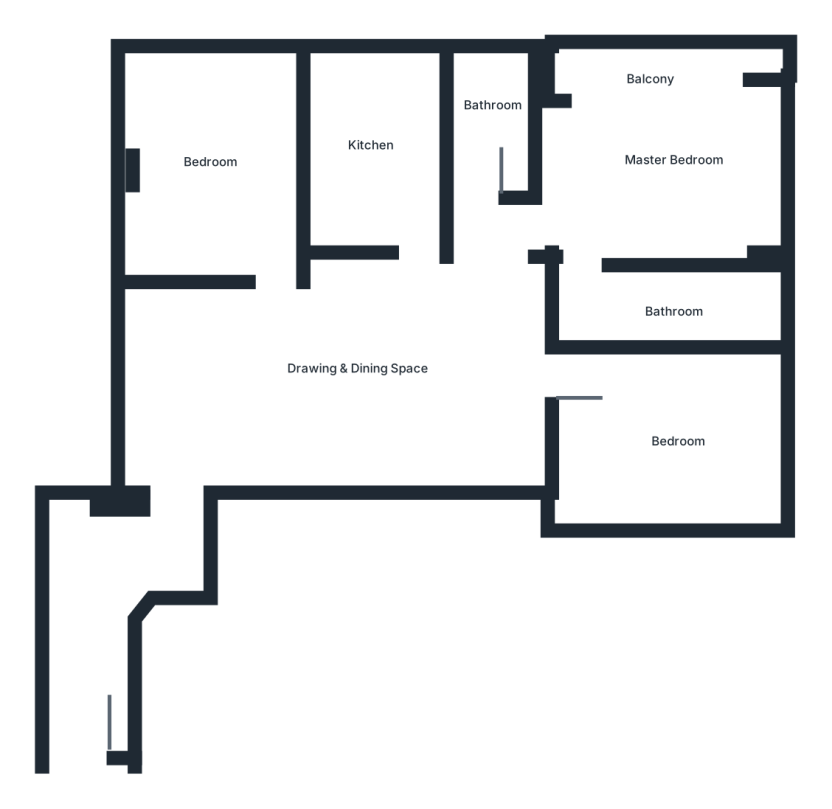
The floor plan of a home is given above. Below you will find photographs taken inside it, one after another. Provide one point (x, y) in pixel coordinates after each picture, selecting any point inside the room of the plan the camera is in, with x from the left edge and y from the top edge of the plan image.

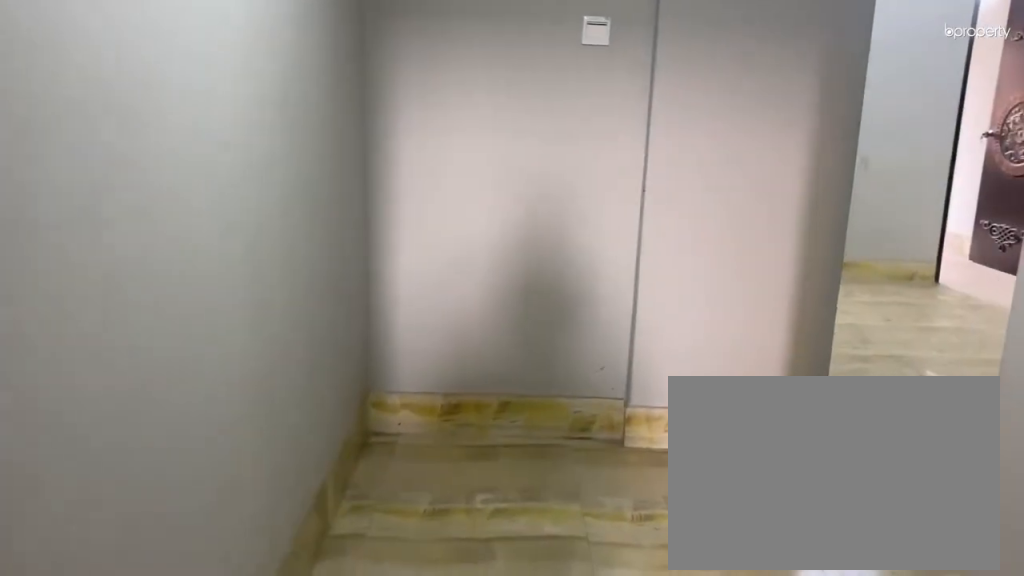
(84, 675)
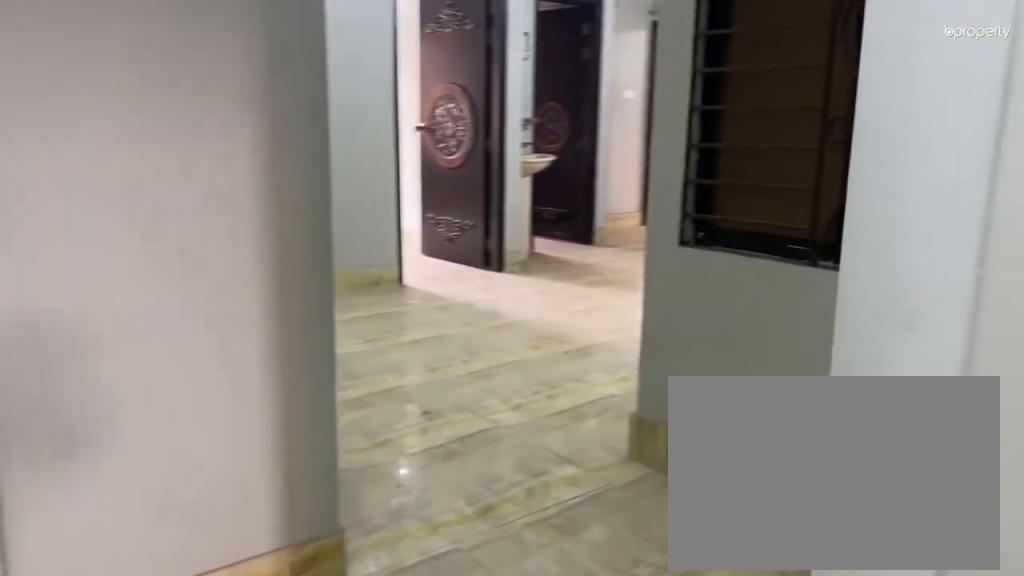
(84, 675)
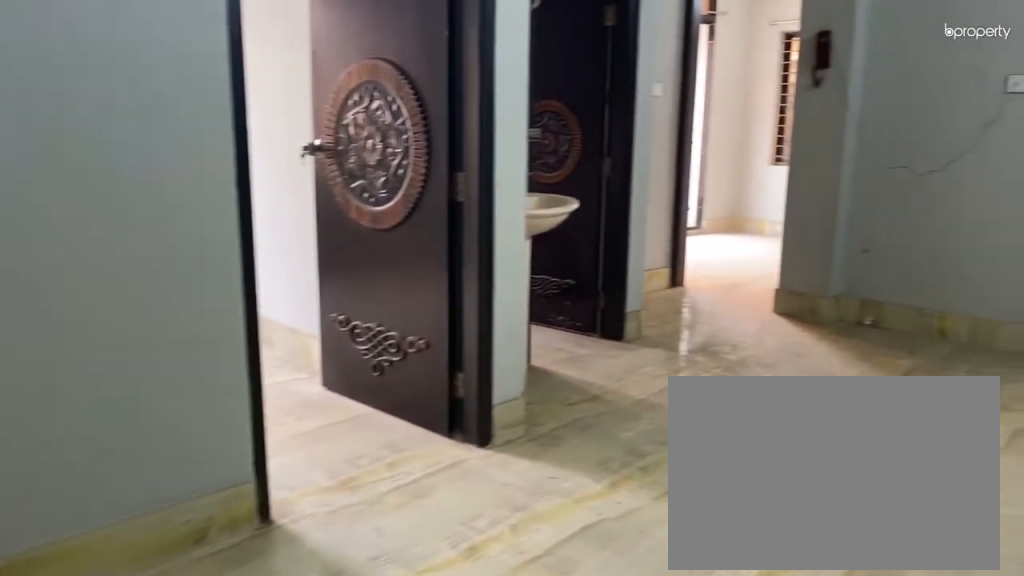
(212, 448)
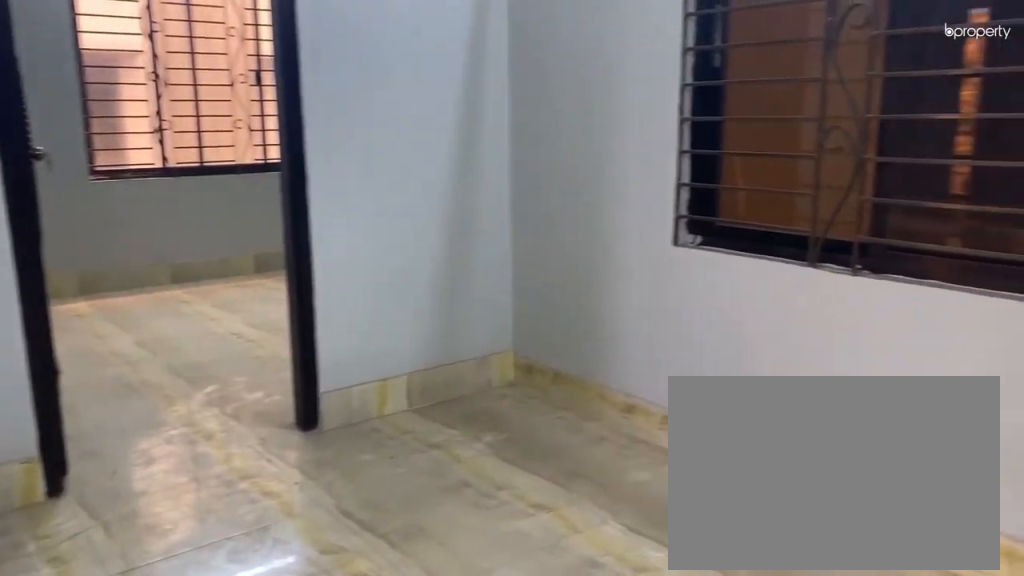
(351, 342)
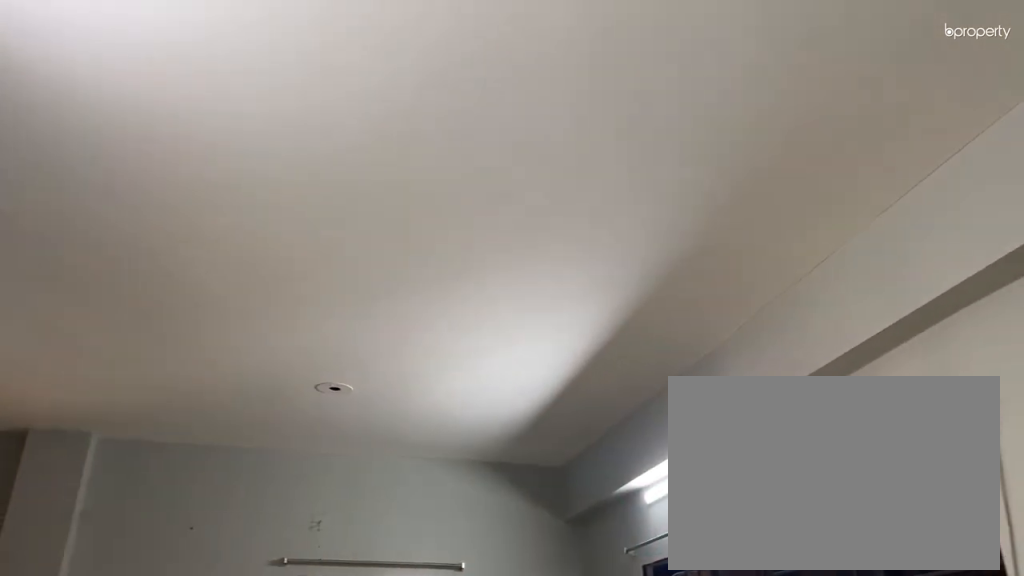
(352, 341)
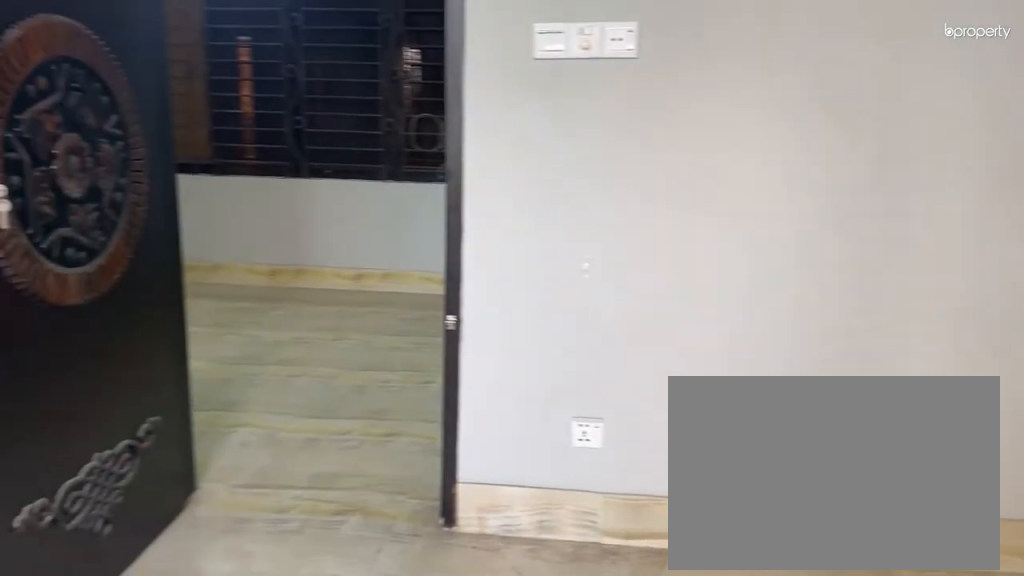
(200, 190)
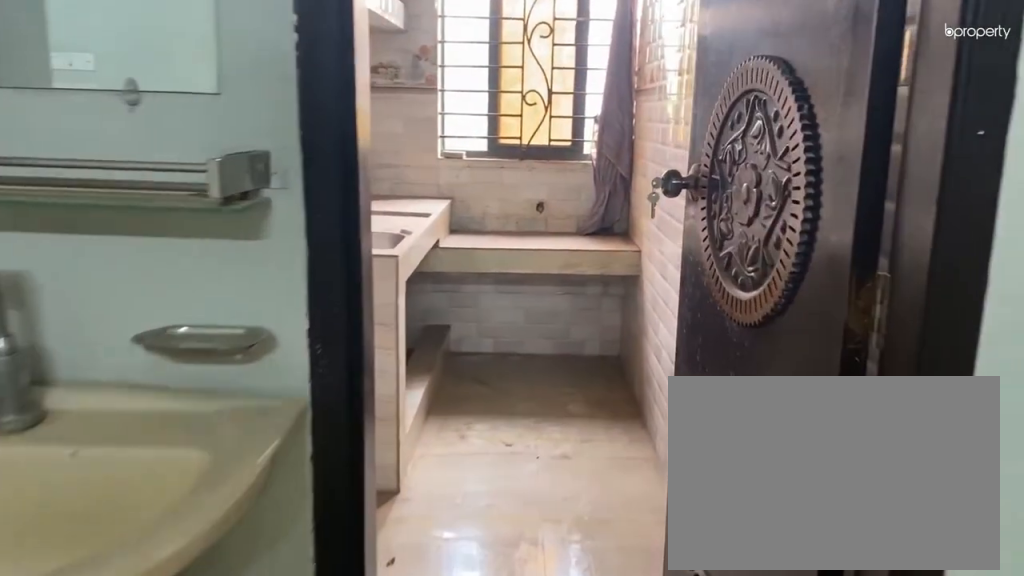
(404, 254)
